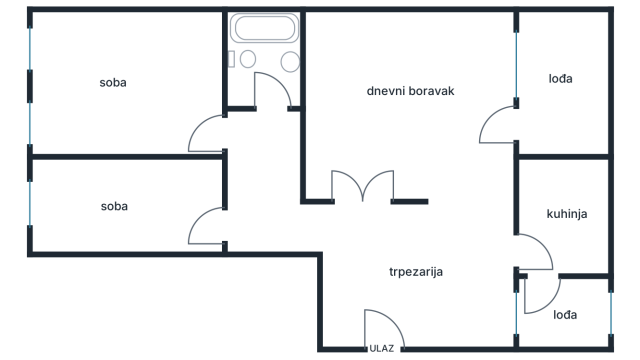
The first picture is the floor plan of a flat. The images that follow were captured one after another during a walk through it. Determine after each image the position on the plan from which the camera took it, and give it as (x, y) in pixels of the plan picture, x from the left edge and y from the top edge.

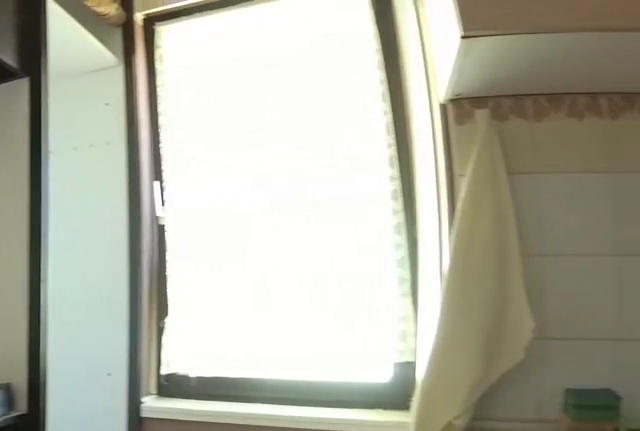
(541, 278)
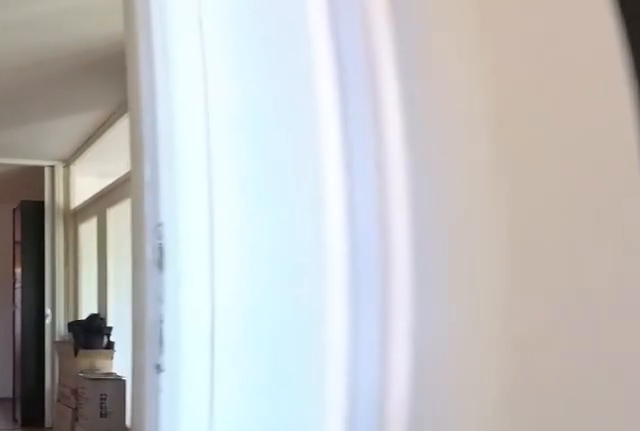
(538, 263)
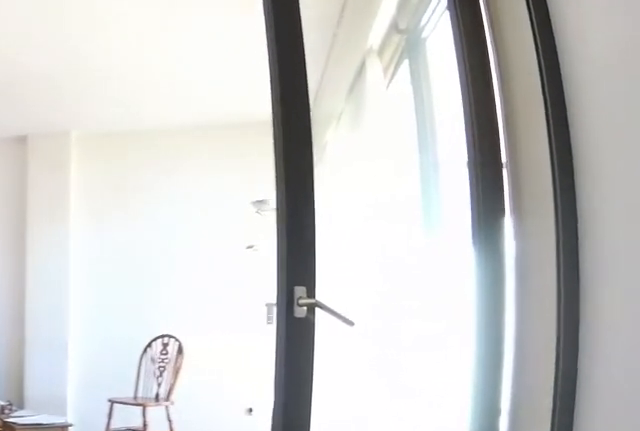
(491, 254)
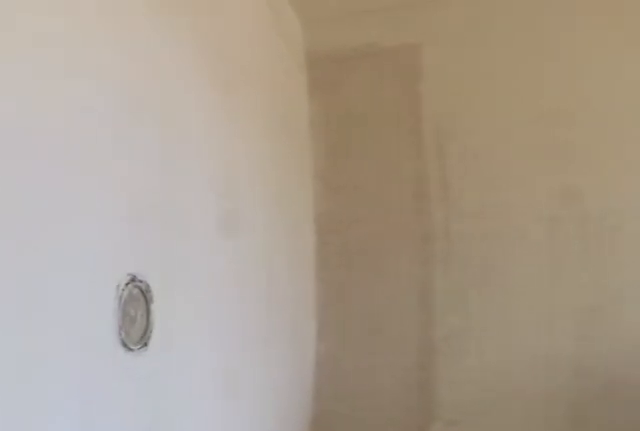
(363, 185)
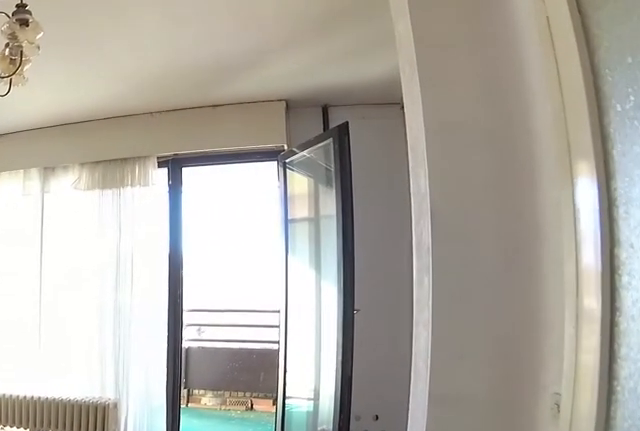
(330, 176)
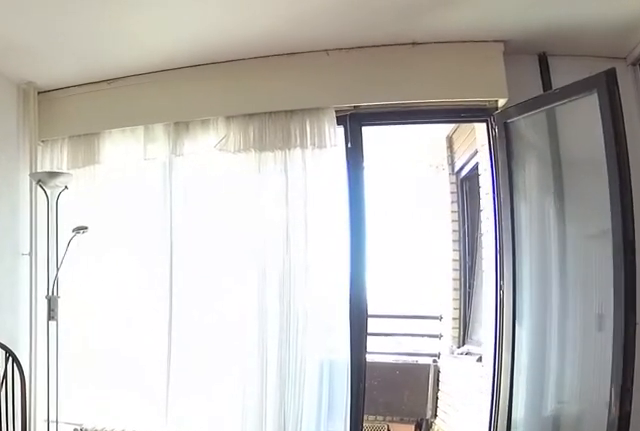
(348, 110)
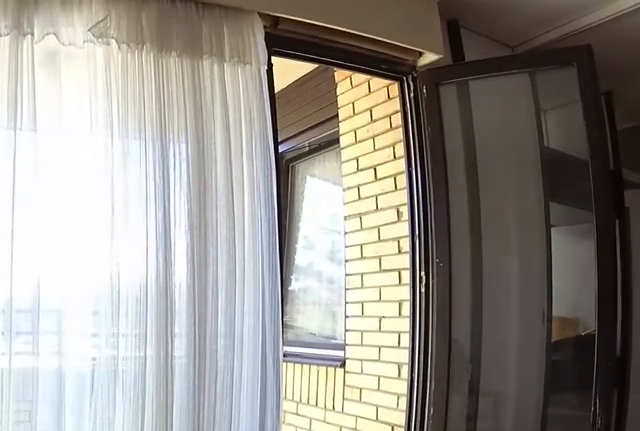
(428, 79)
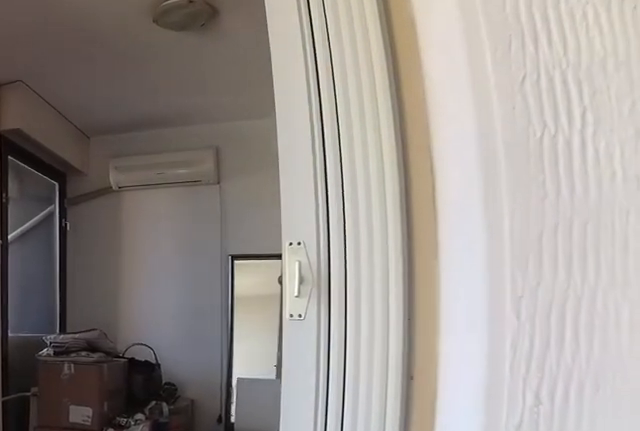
(446, 136)
